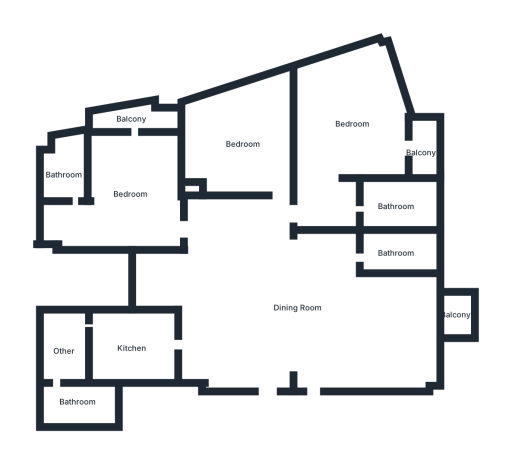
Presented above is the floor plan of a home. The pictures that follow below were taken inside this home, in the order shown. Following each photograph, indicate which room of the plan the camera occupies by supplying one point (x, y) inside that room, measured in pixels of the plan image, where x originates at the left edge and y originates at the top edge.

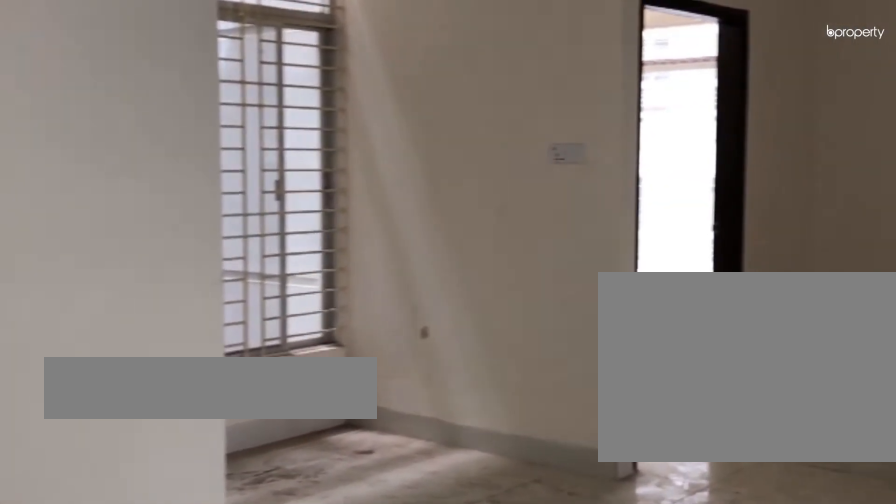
(296, 308)
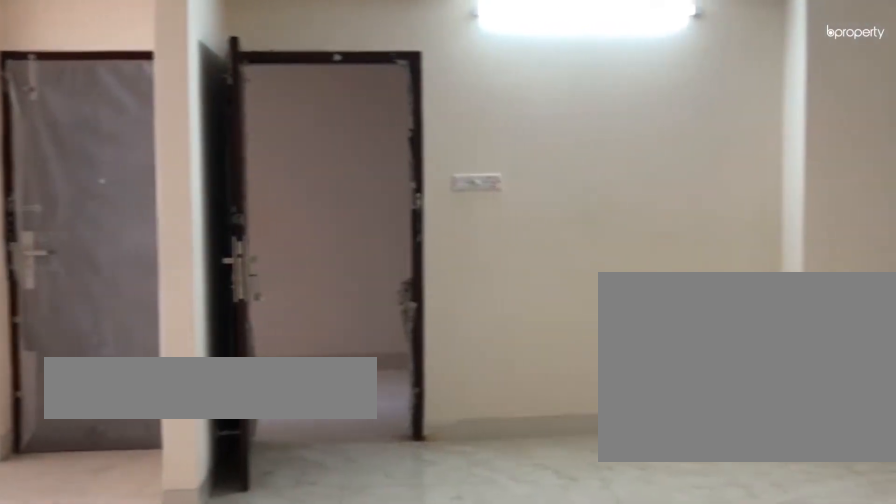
(296, 308)
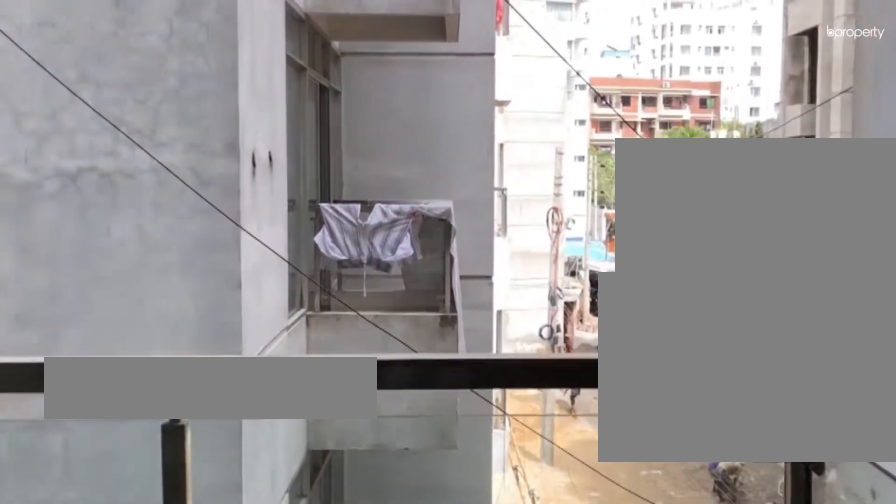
(455, 315)
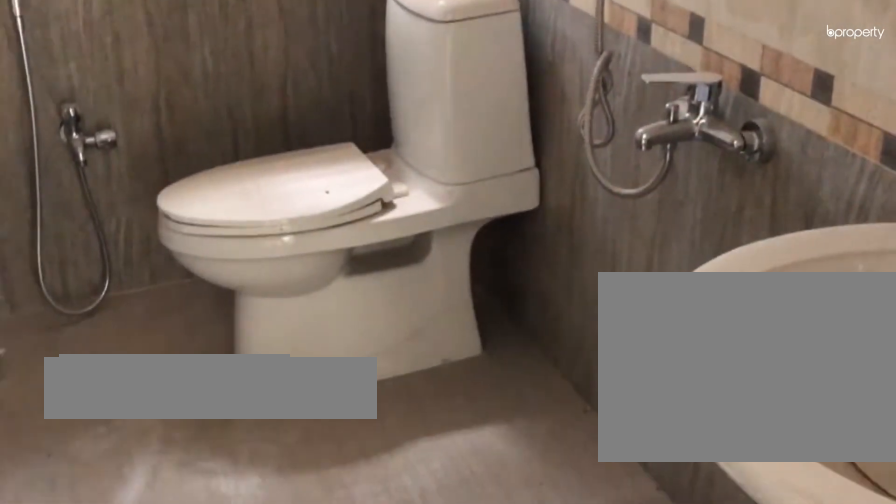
(394, 254)
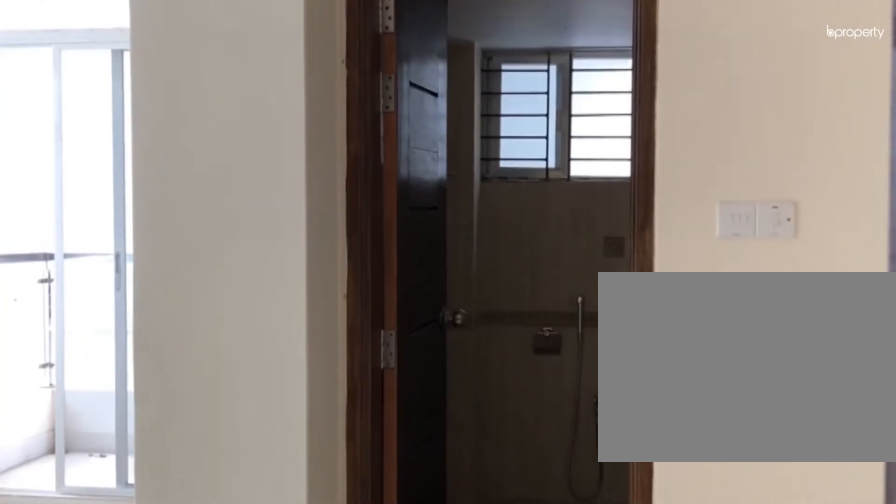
(316, 210)
